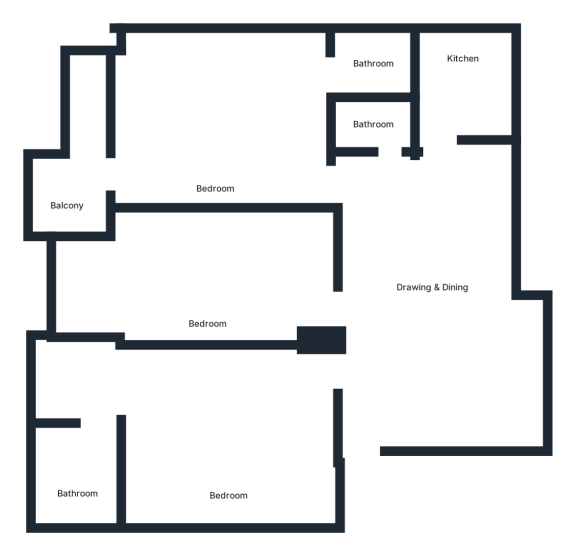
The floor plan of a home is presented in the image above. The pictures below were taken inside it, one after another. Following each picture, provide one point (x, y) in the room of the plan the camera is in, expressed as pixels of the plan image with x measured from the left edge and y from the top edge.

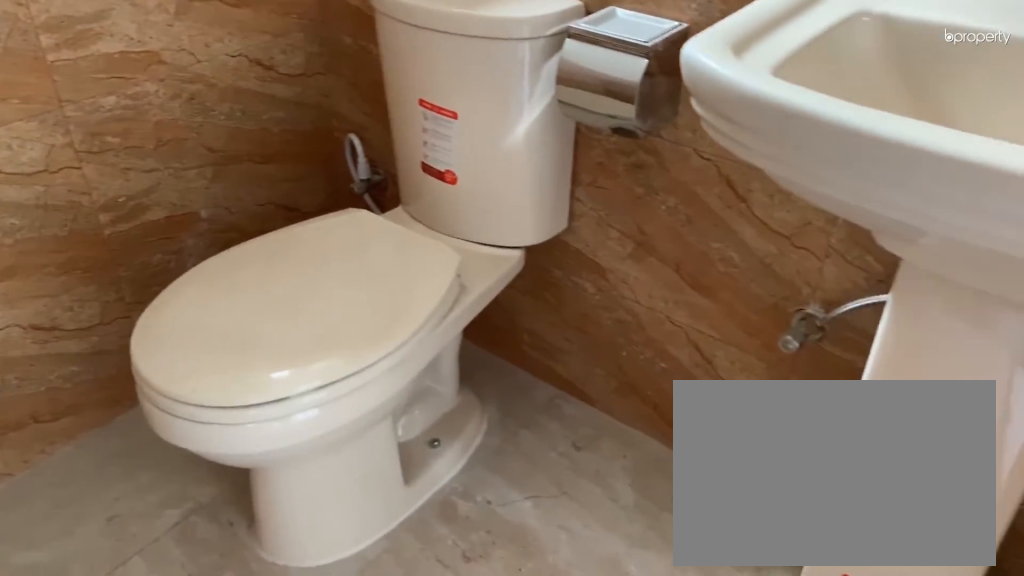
(75, 497)
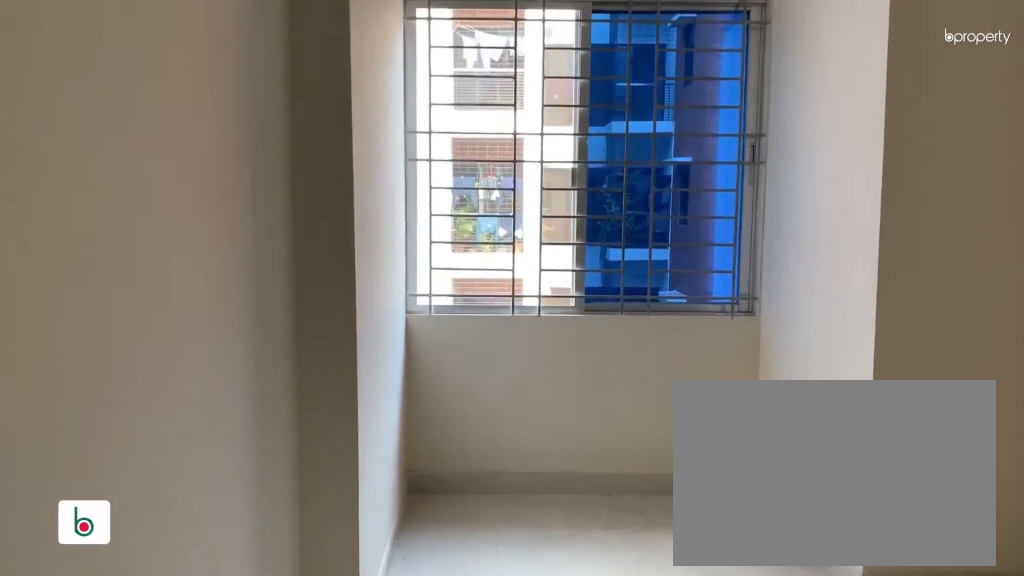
(217, 274)
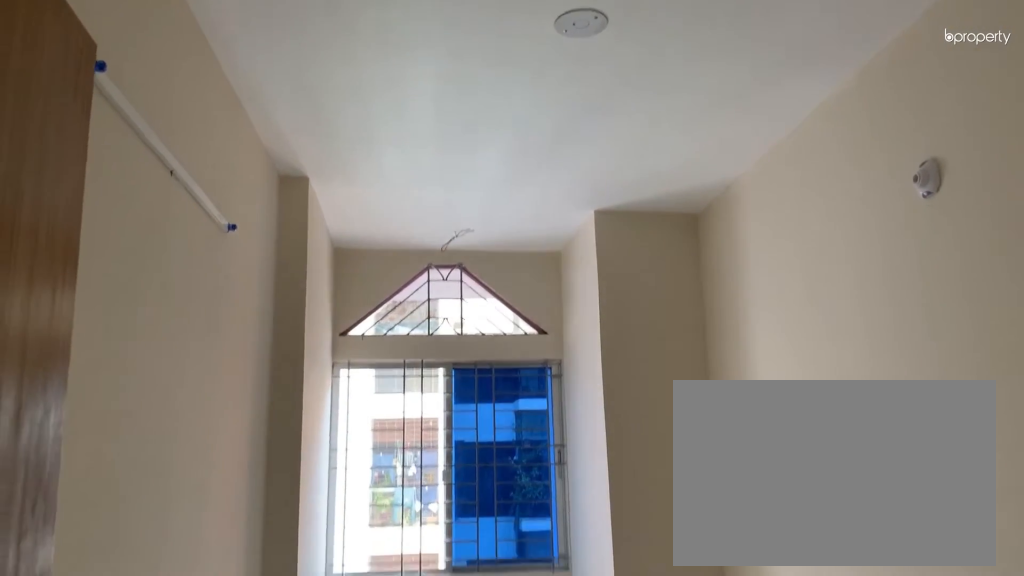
(217, 274)
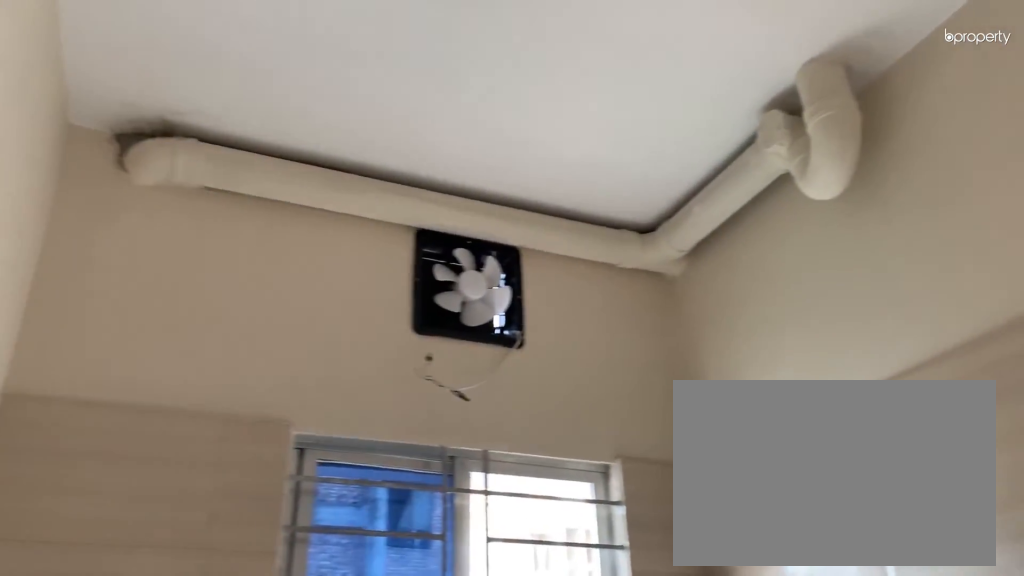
(463, 66)
